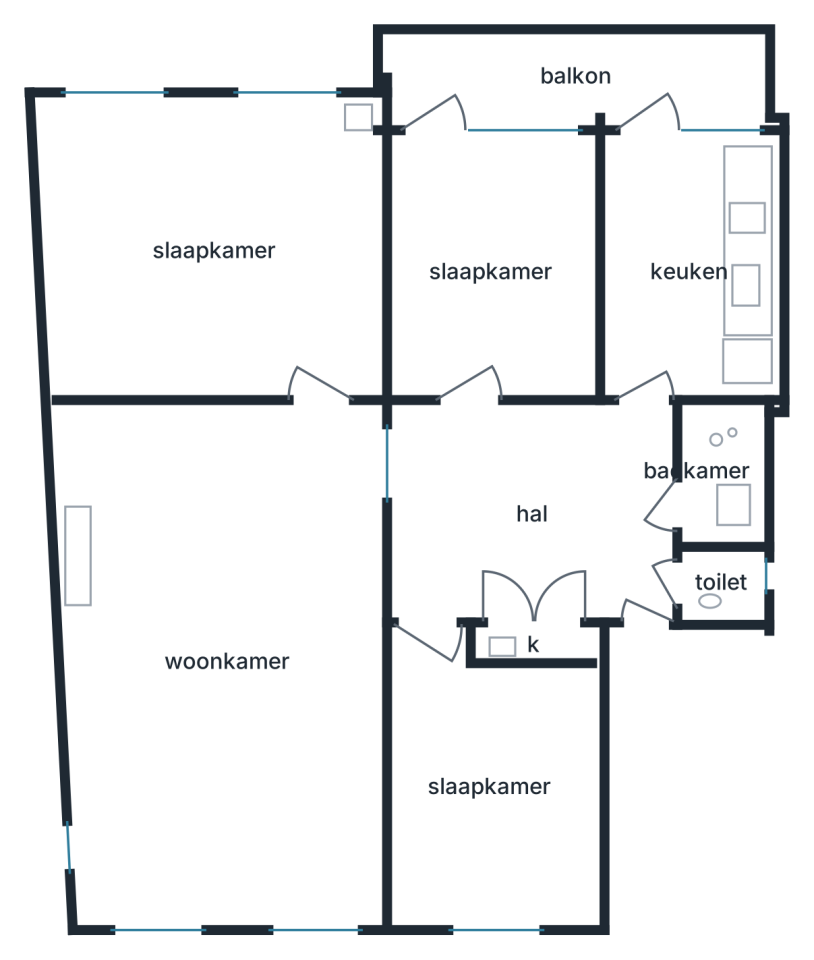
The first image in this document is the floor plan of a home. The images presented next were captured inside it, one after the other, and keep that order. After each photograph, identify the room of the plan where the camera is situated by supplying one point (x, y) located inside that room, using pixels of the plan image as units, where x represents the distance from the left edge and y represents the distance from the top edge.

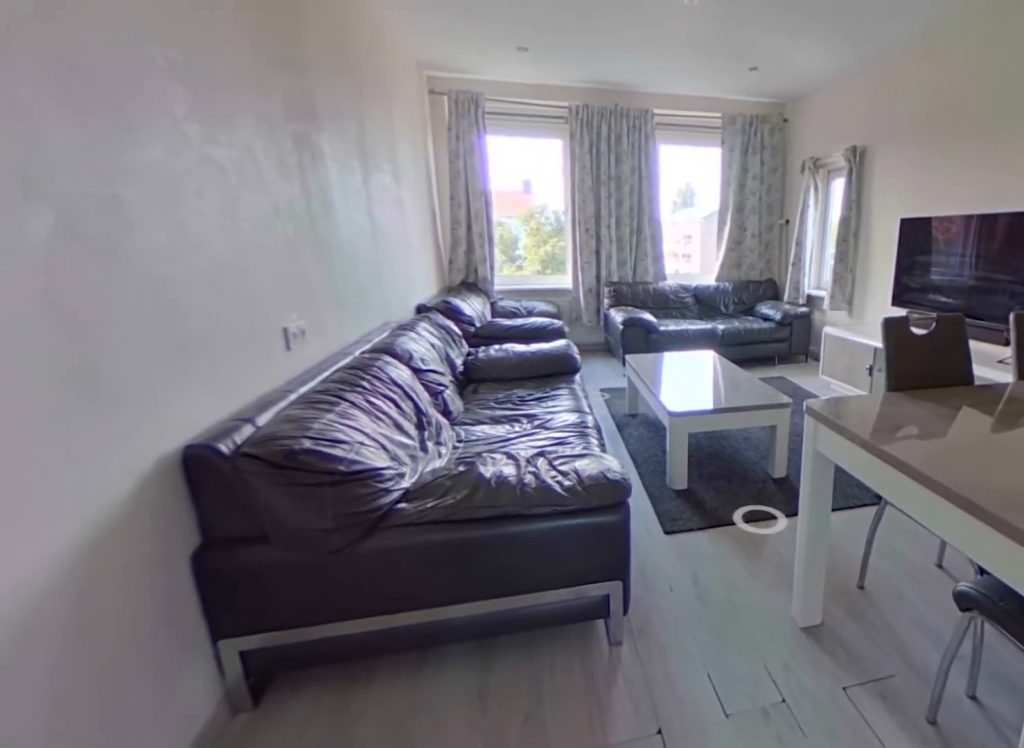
(229, 662)
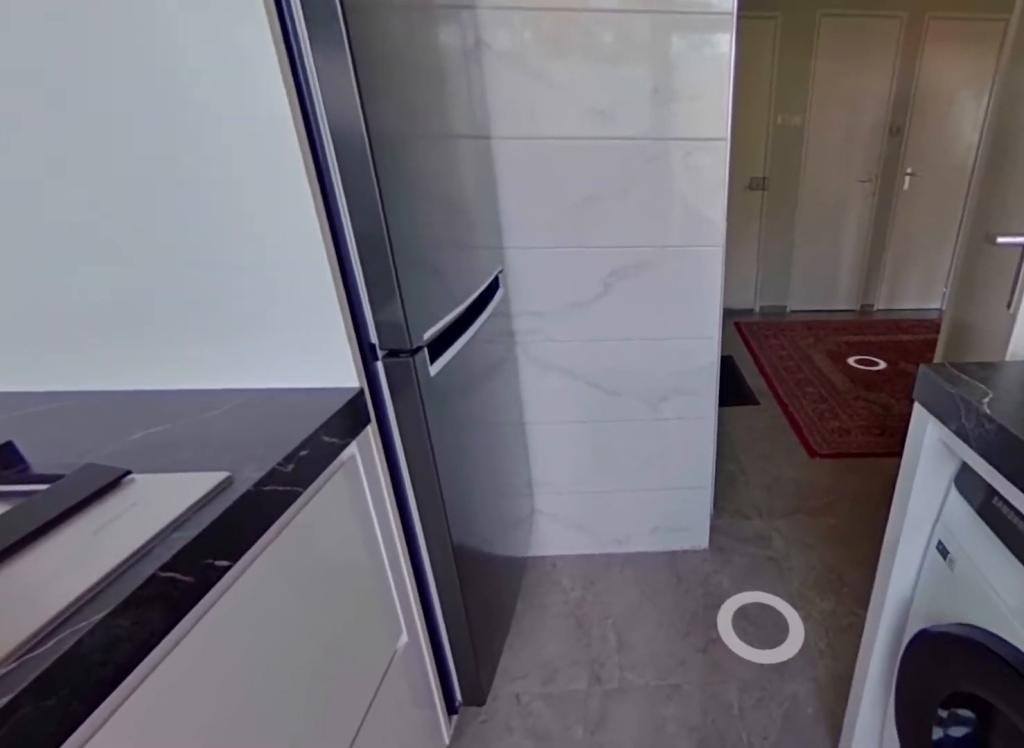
(687, 267)
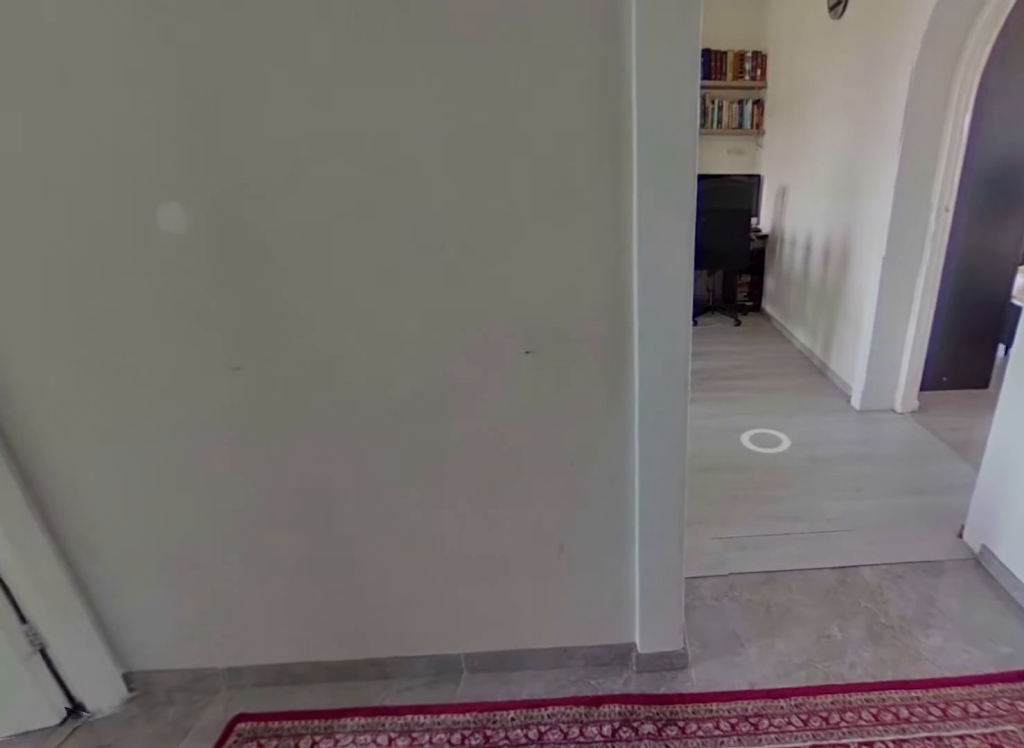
(530, 507)
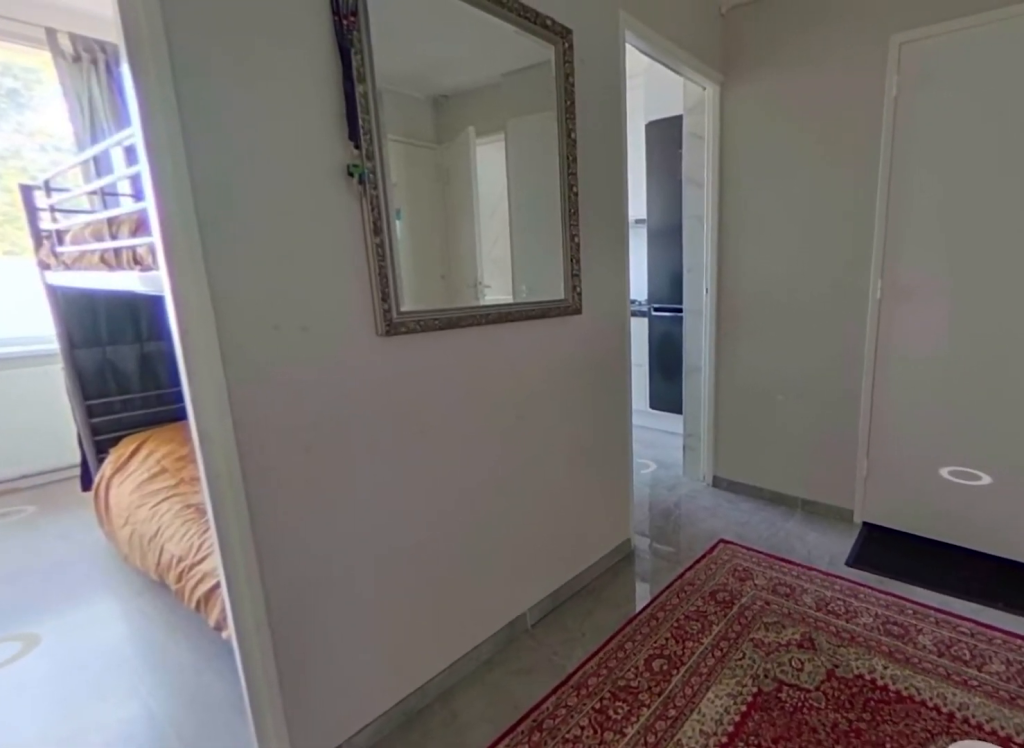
(530, 507)
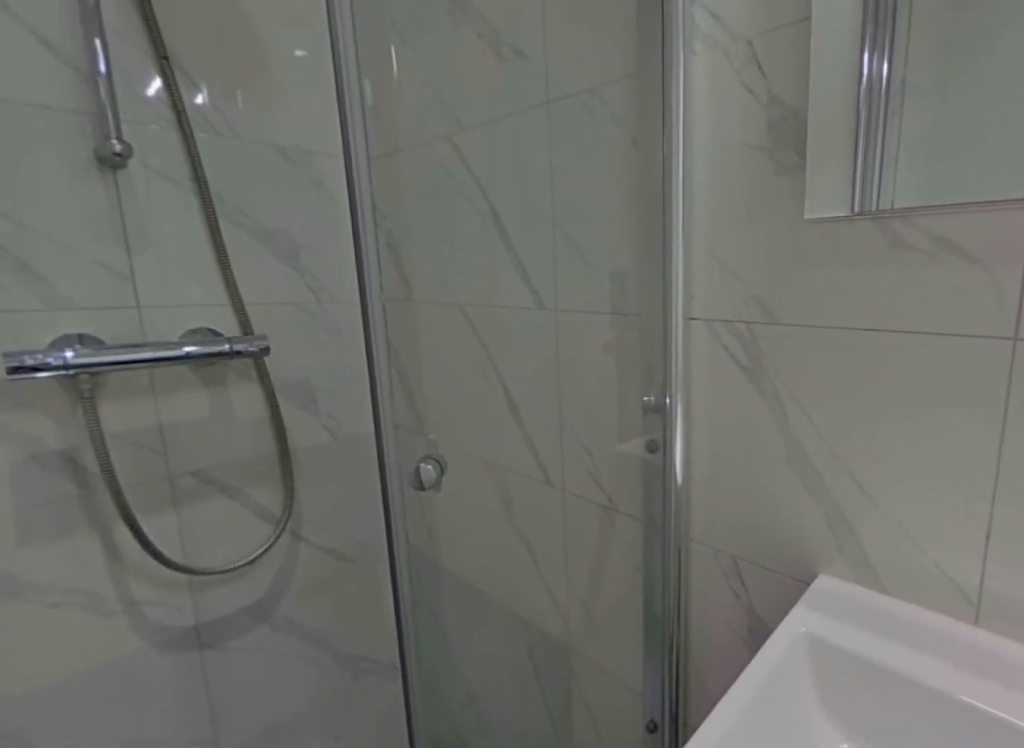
(719, 473)
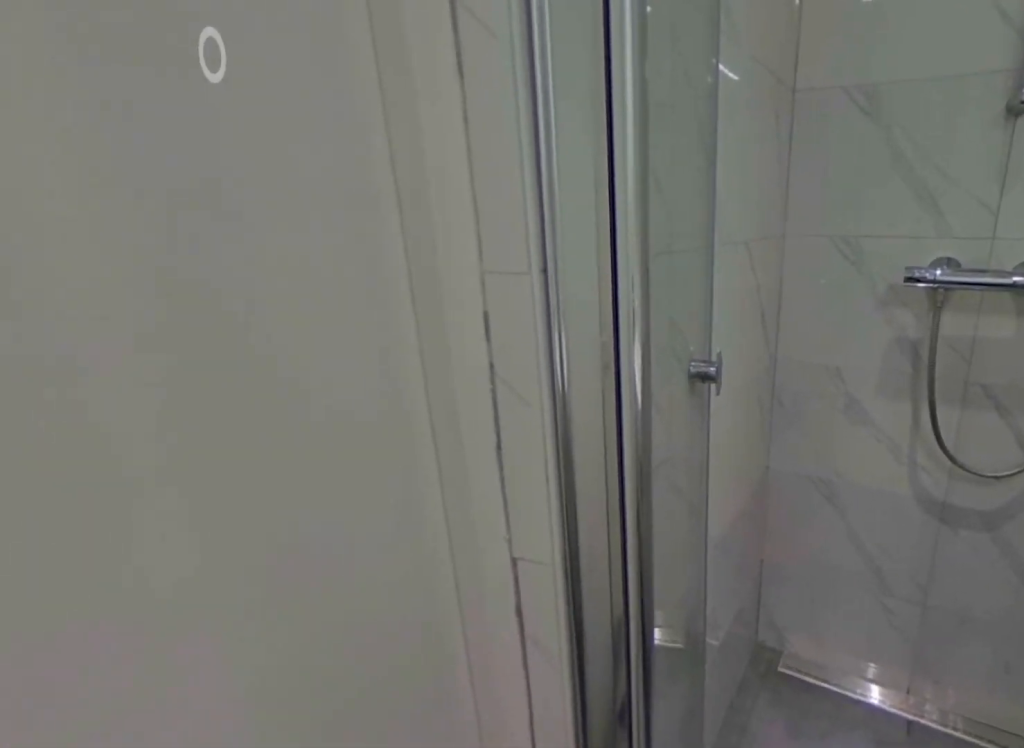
(719, 473)
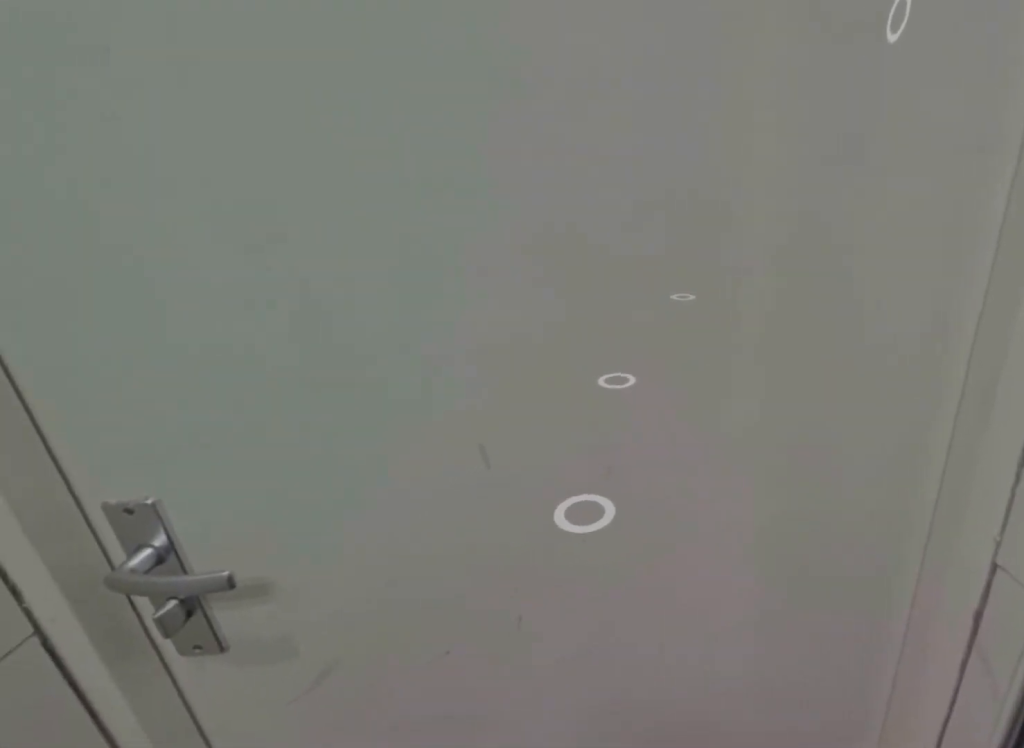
(719, 473)
